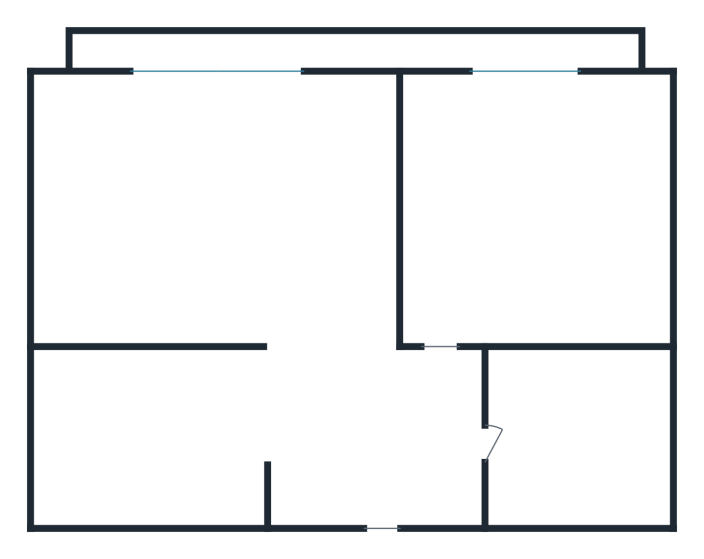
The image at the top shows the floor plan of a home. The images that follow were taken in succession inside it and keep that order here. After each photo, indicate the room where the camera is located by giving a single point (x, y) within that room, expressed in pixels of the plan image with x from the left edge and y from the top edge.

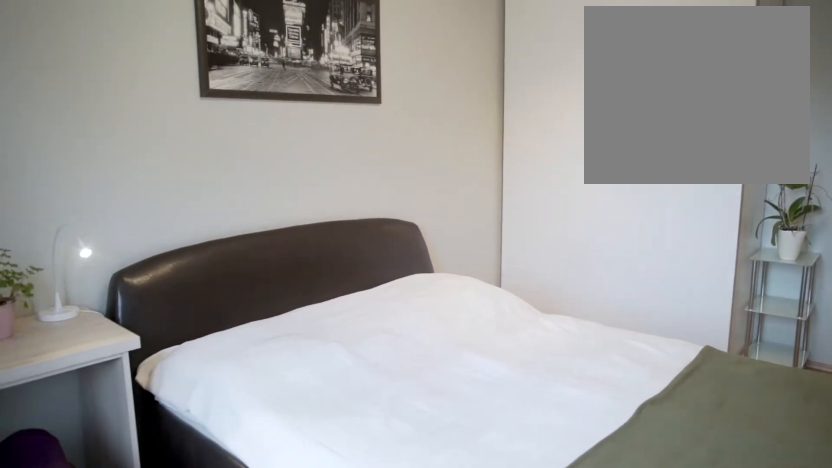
(453, 123)
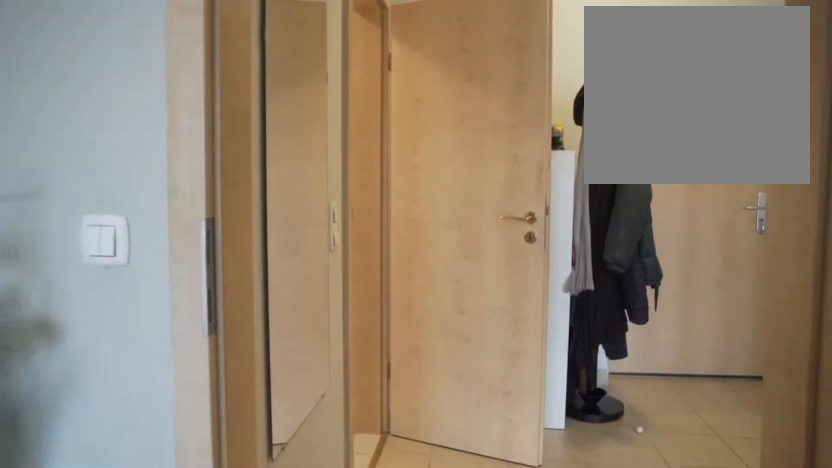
(453, 162)
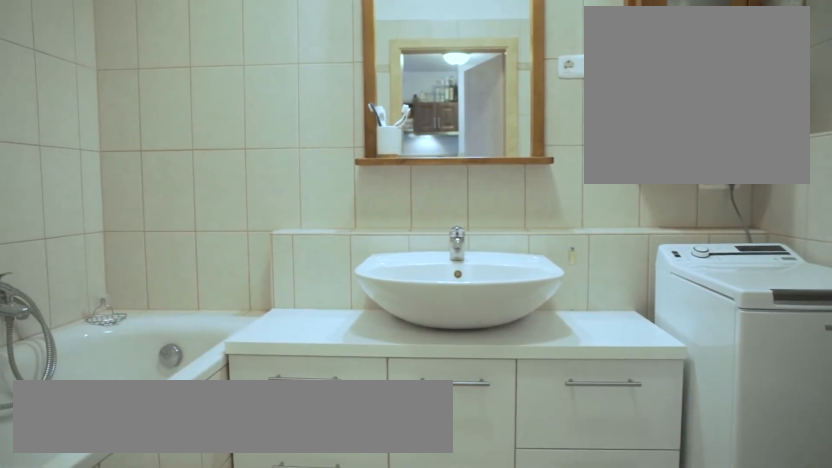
(490, 453)
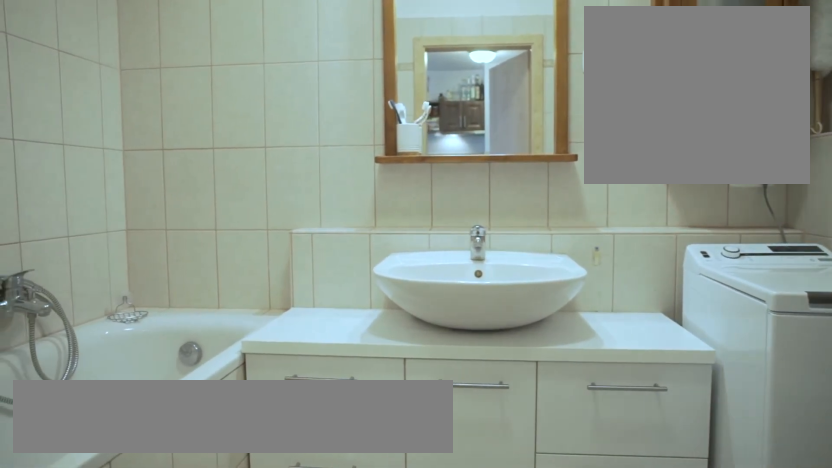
(490, 453)
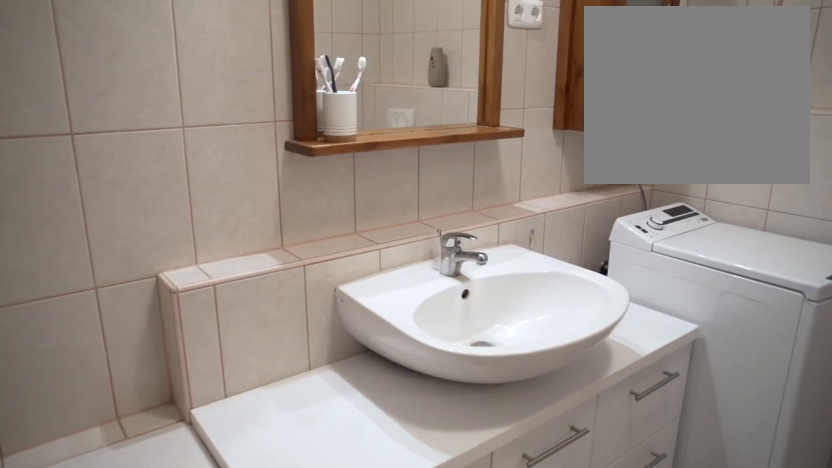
(532, 394)
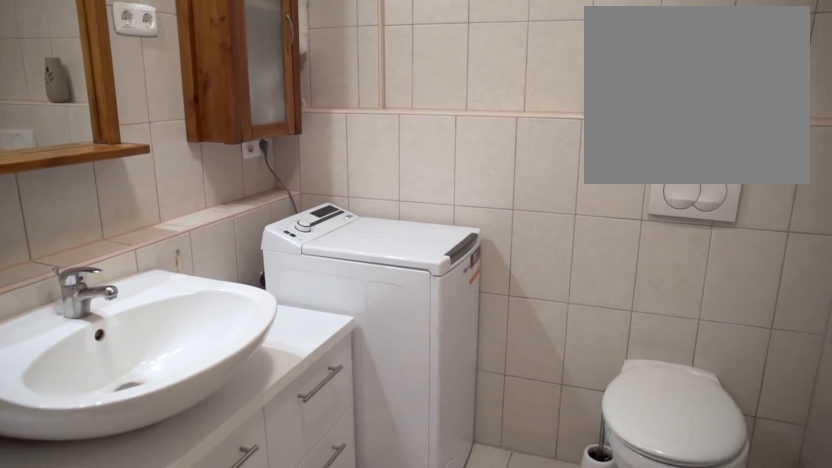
(532, 394)
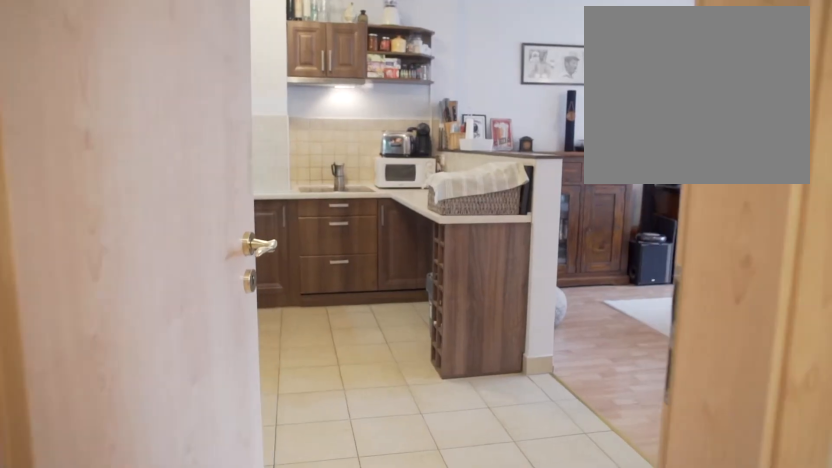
(551, 452)
